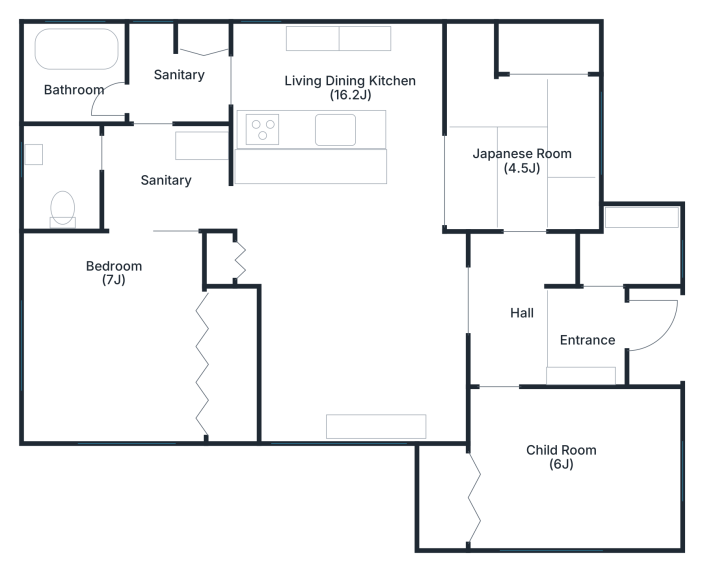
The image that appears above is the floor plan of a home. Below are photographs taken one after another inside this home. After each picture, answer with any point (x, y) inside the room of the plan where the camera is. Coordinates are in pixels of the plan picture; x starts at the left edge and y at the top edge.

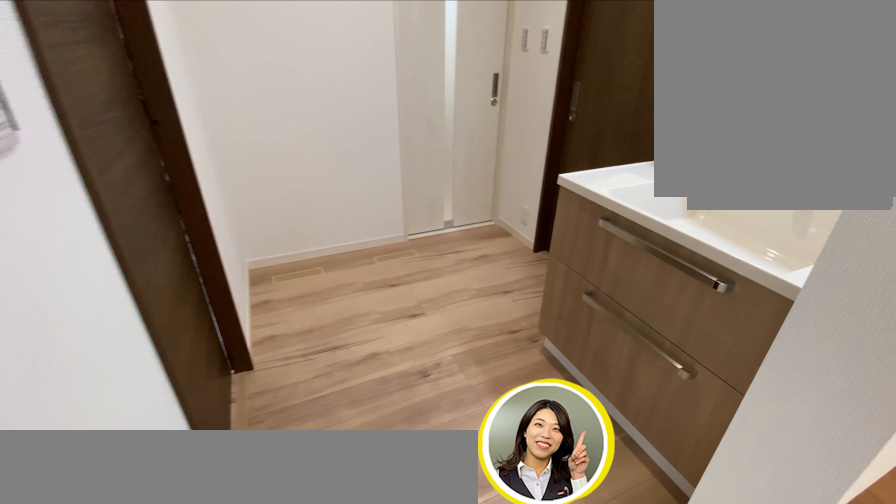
(155, 184)
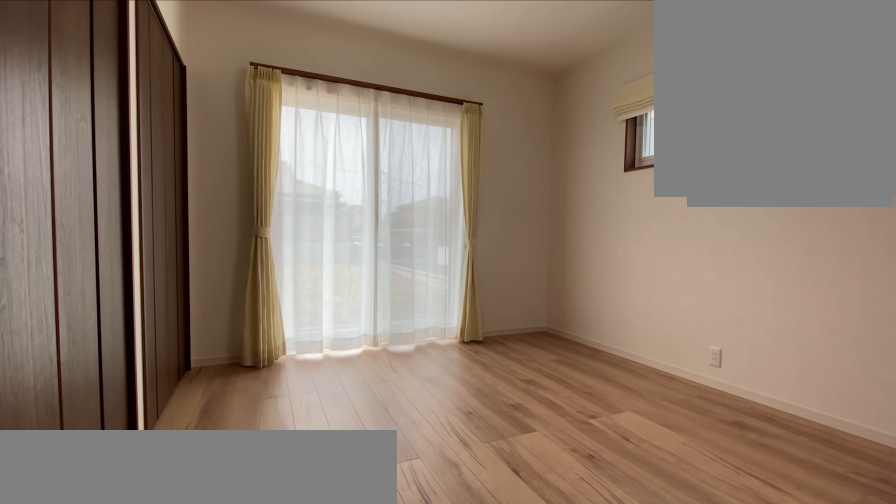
(115, 352)
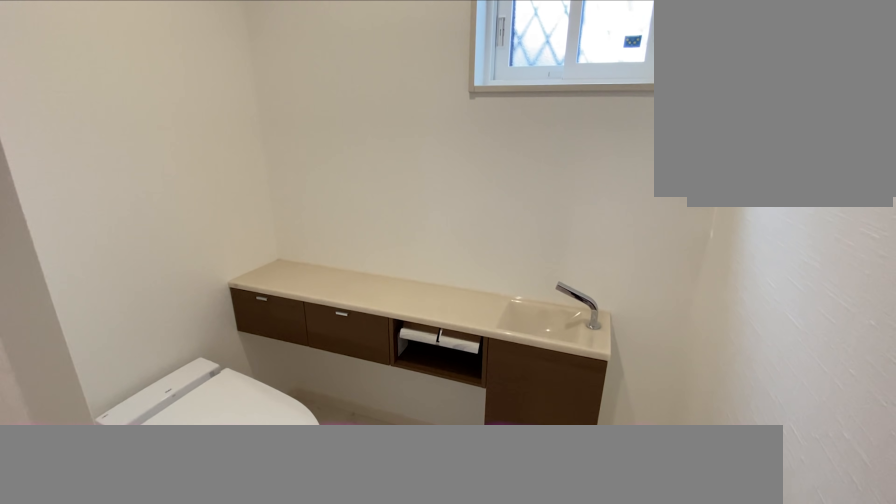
(66, 179)
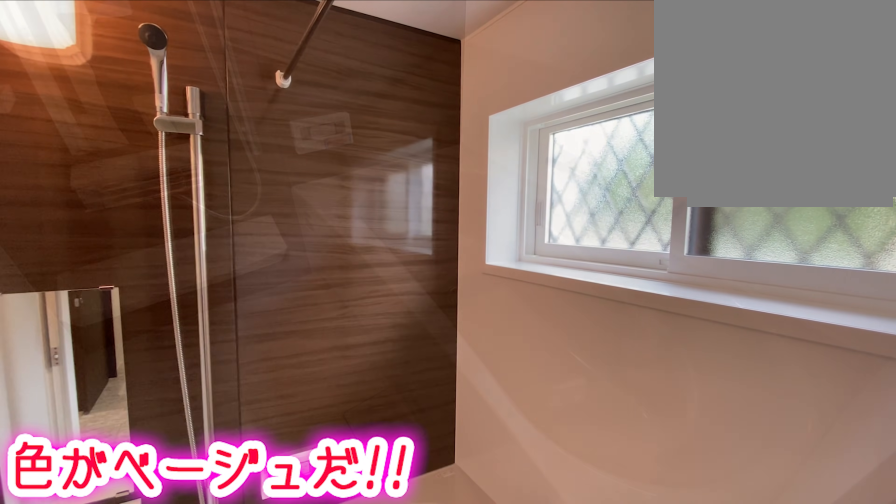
(76, 82)
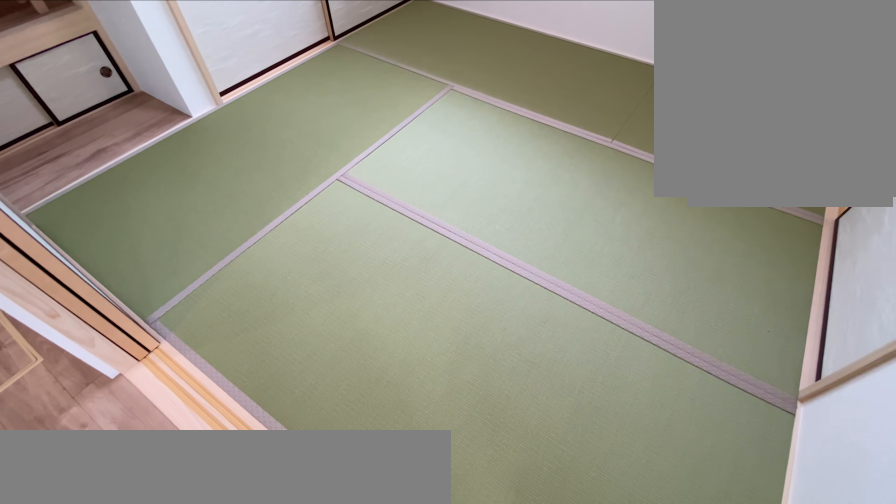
(521, 117)
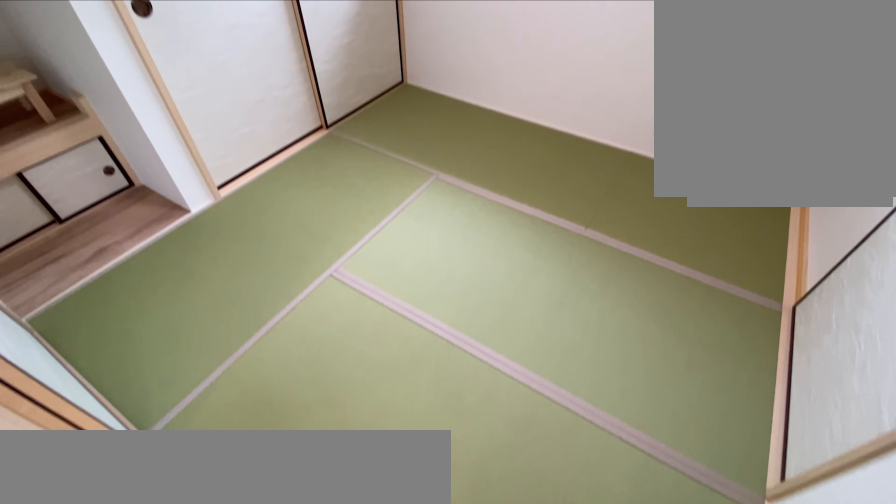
(521, 117)
